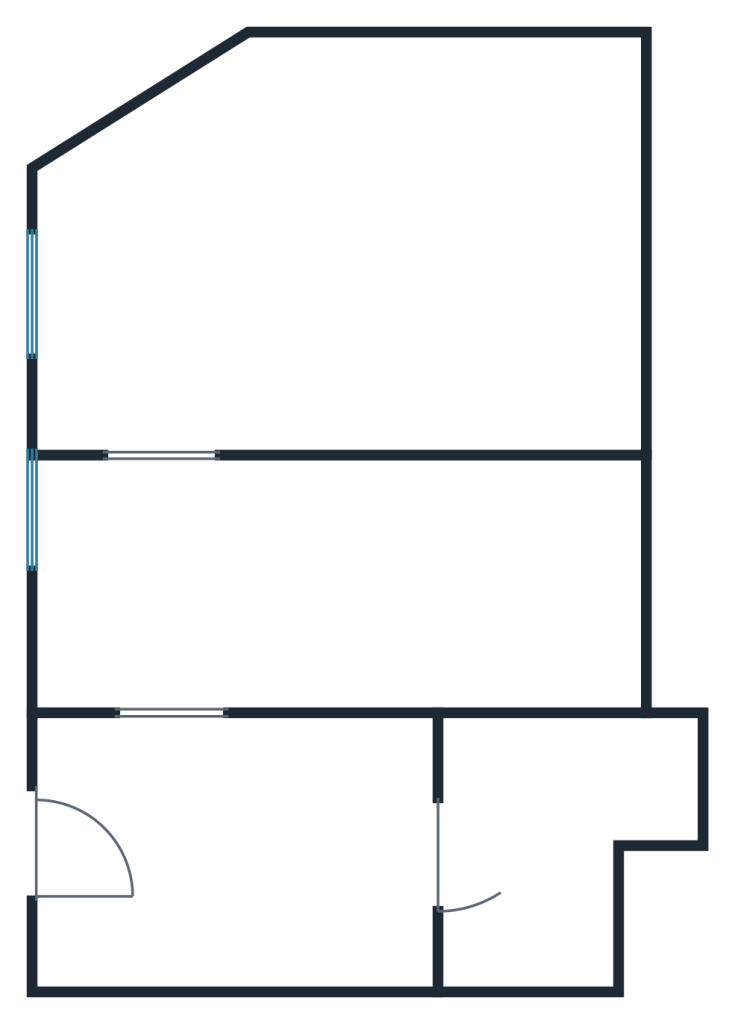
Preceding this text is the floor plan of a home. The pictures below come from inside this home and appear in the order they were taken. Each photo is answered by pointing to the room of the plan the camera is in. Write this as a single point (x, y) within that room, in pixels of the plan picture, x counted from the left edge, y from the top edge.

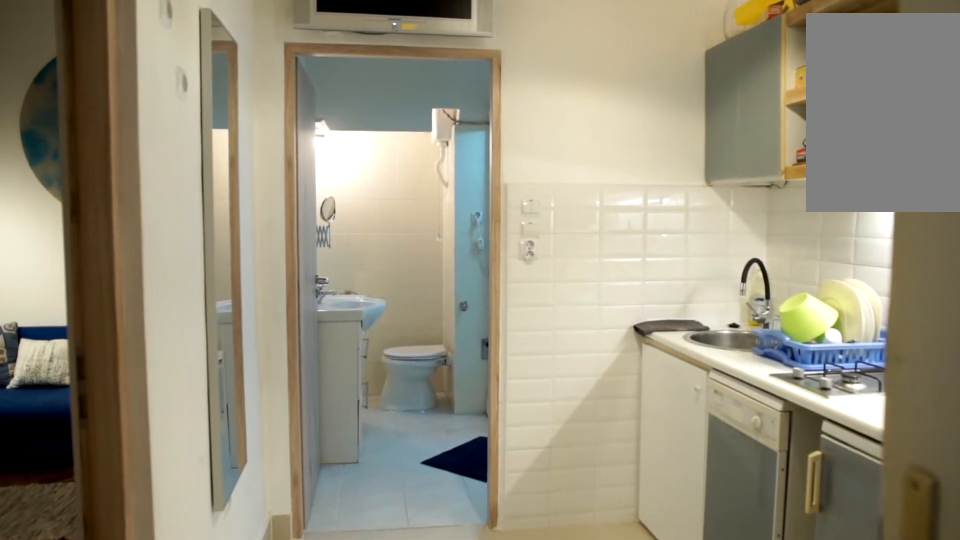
(210, 840)
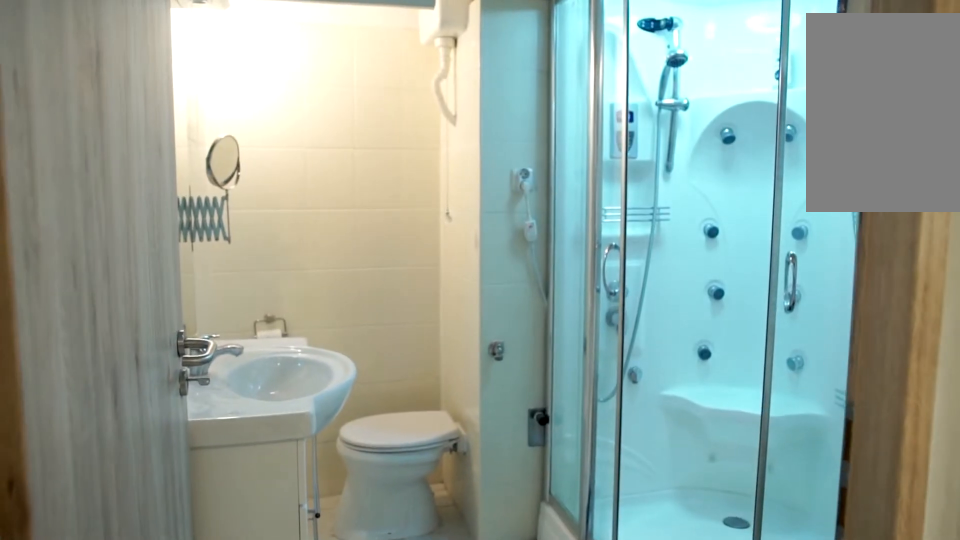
(539, 854)
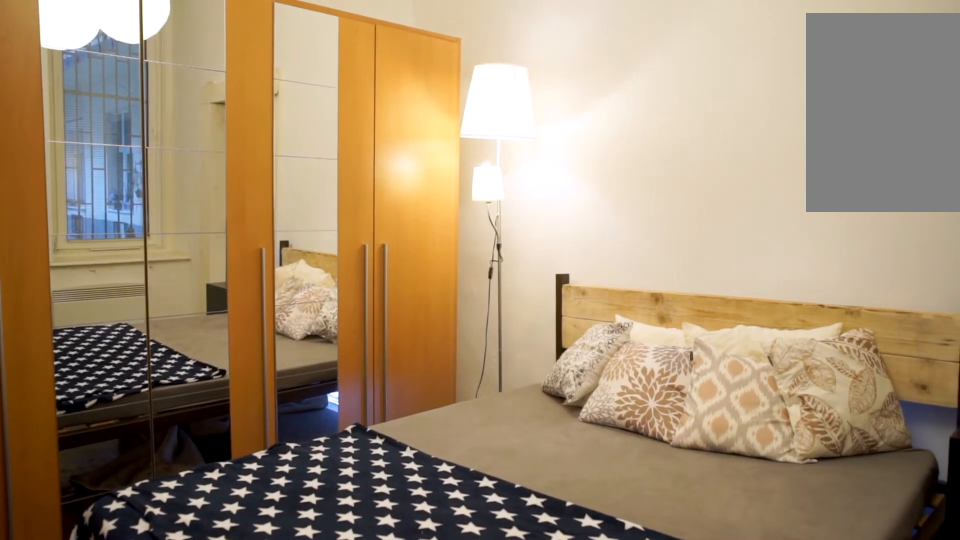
(298, 267)
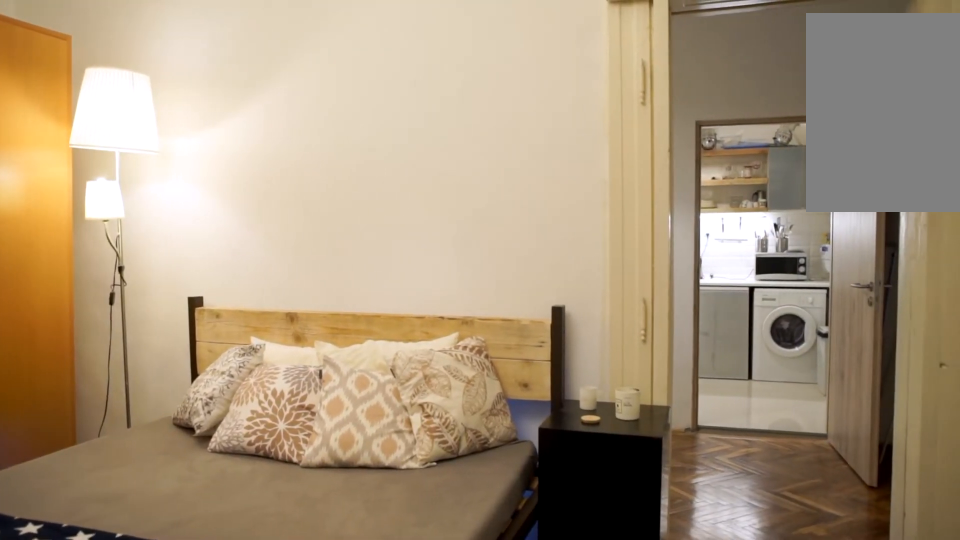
(298, 267)
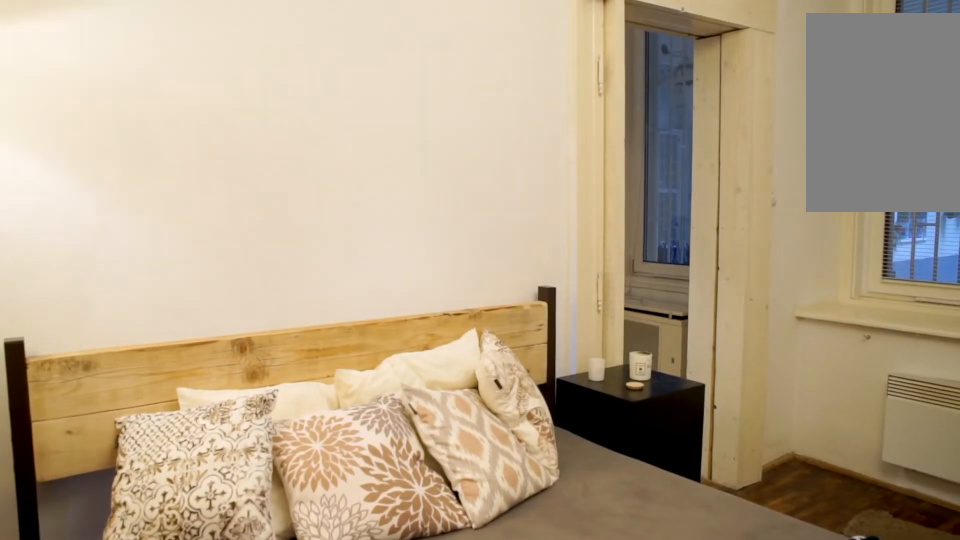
(299, 267)
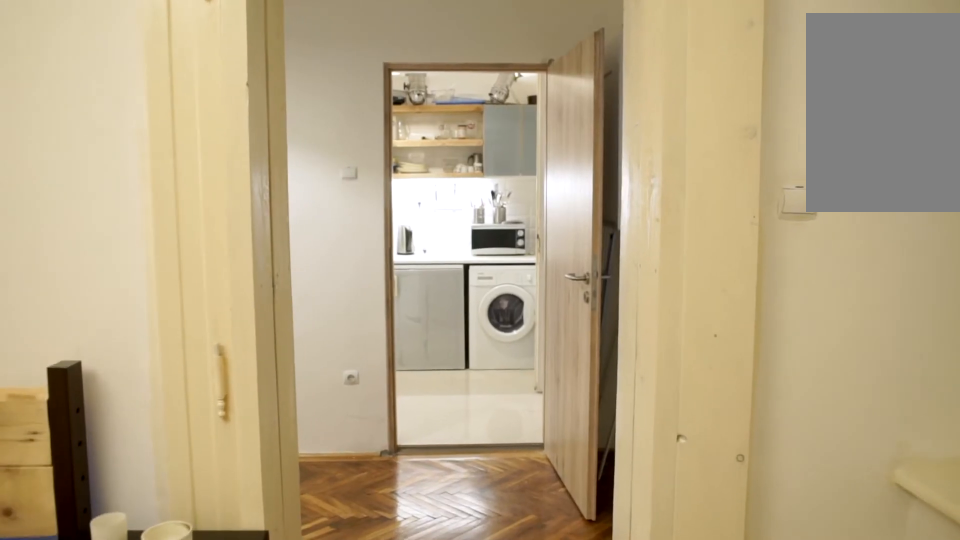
(298, 267)
